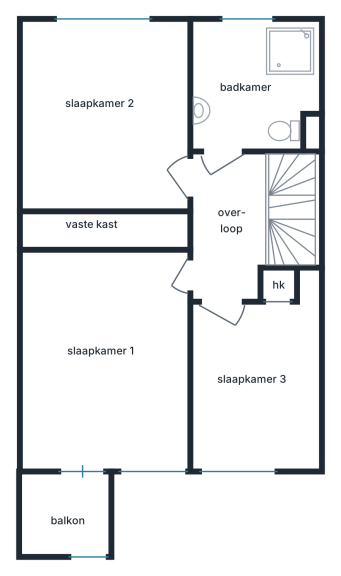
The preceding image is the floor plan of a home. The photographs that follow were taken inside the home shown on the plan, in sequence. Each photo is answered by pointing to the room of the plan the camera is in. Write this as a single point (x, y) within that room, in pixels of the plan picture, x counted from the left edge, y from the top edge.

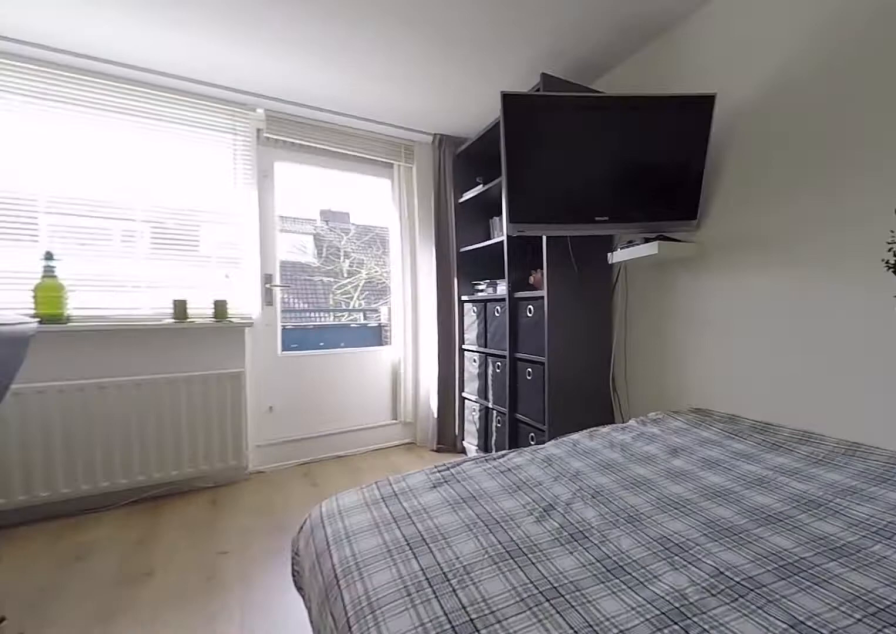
(109, 454)
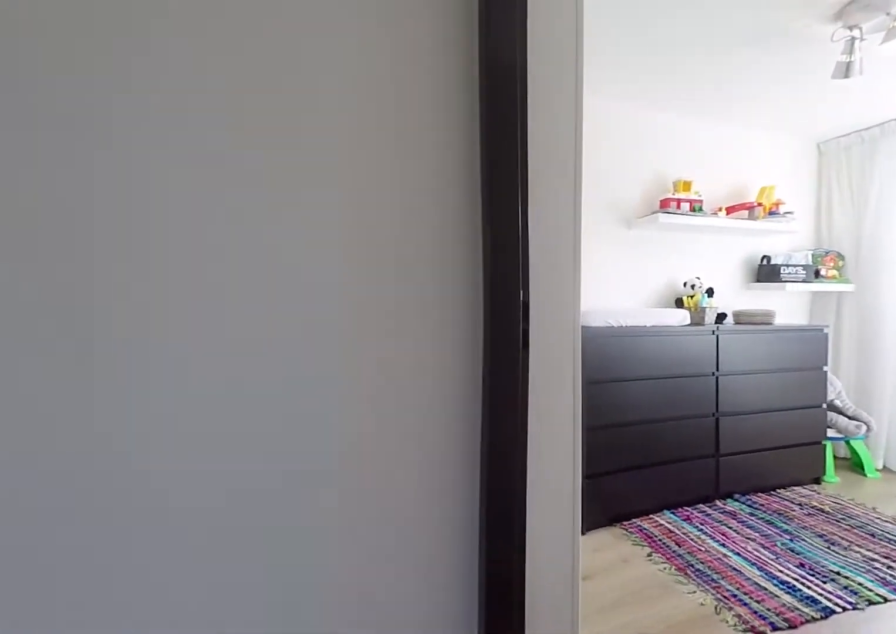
(229, 225)
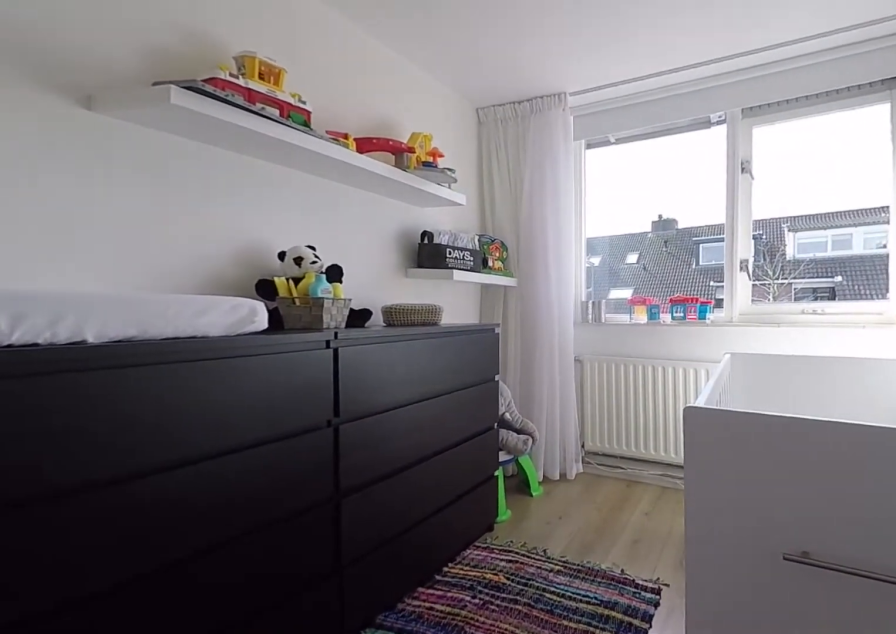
(256, 384)
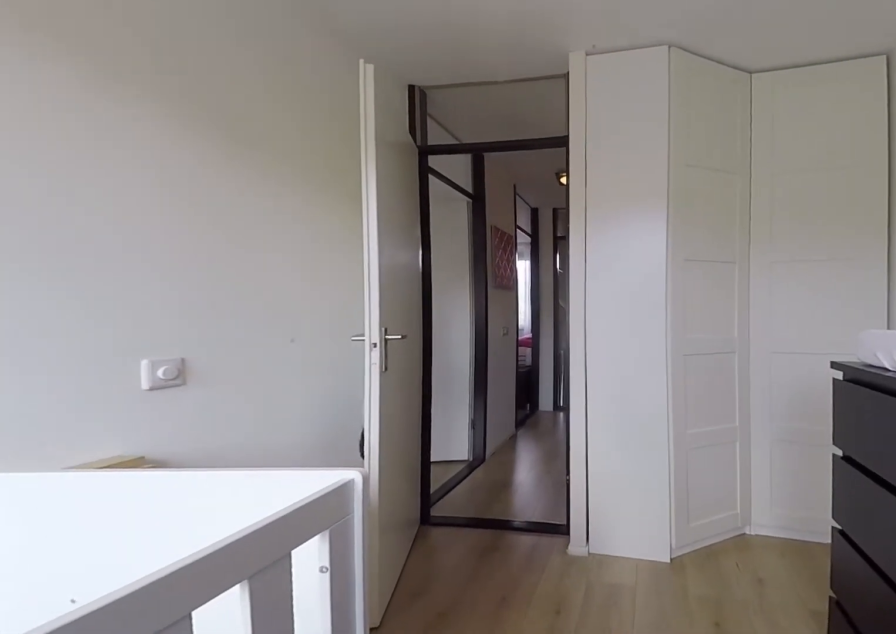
(256, 384)
